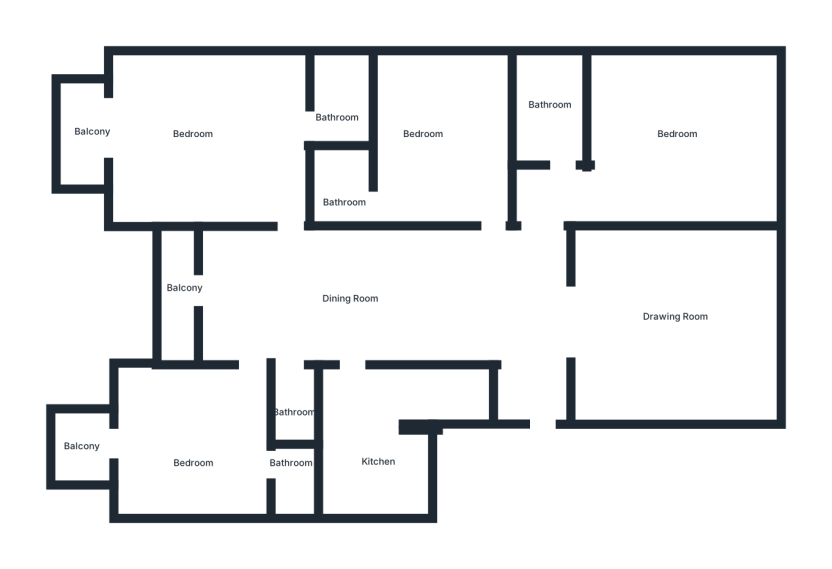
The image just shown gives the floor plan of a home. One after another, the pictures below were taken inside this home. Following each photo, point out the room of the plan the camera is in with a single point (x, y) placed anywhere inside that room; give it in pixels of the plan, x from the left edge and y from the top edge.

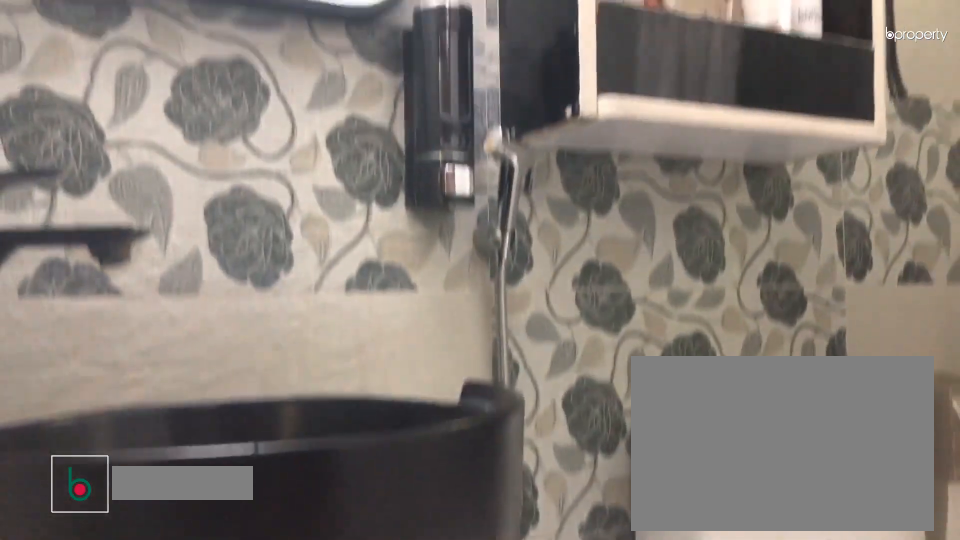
(557, 112)
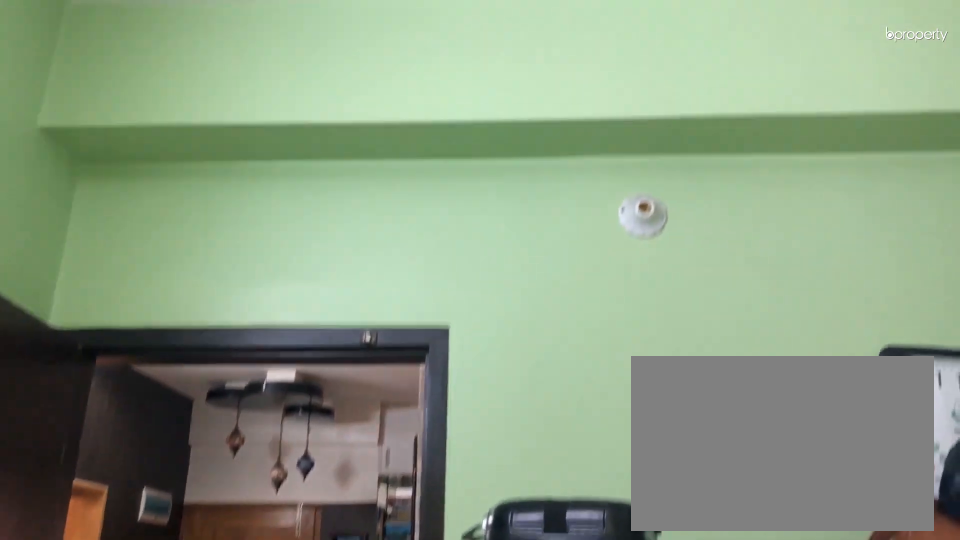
(442, 170)
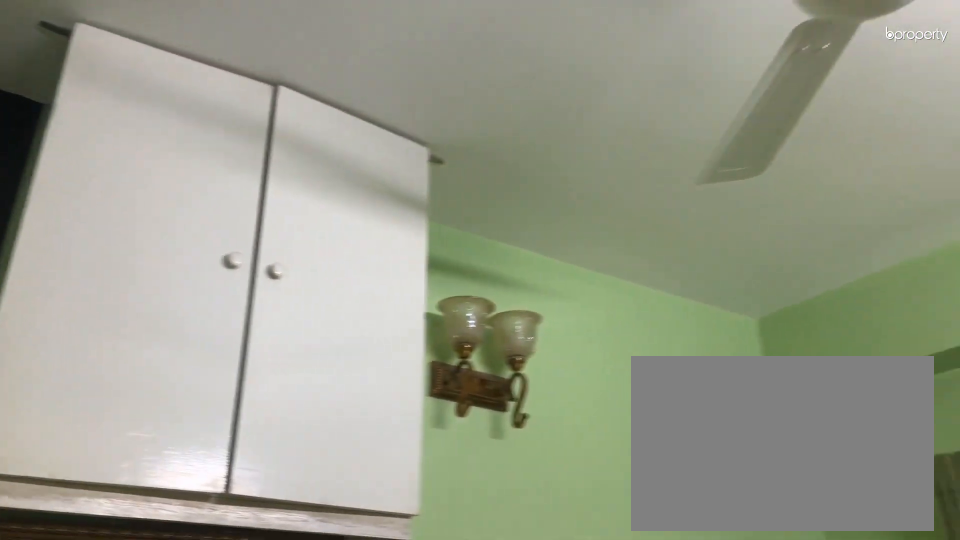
(442, 170)
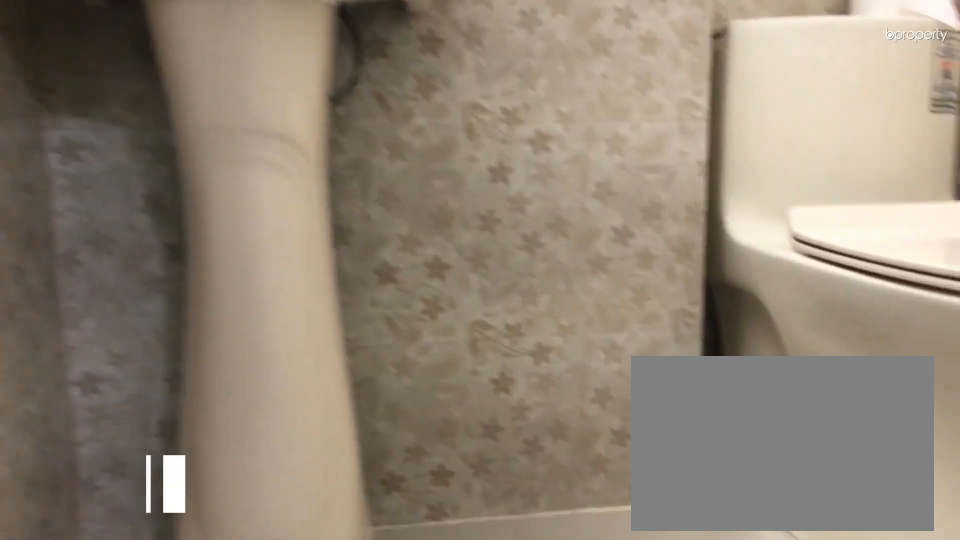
(343, 189)
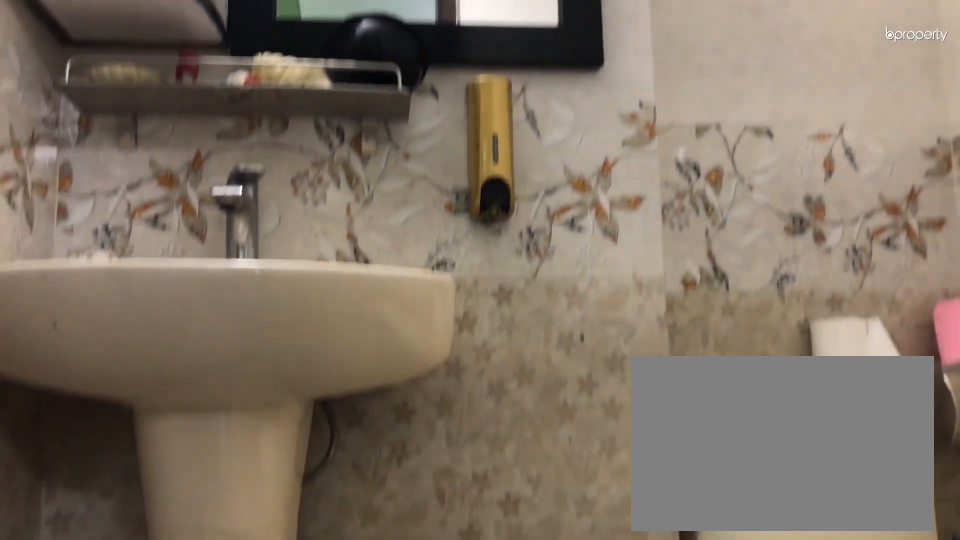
(343, 189)
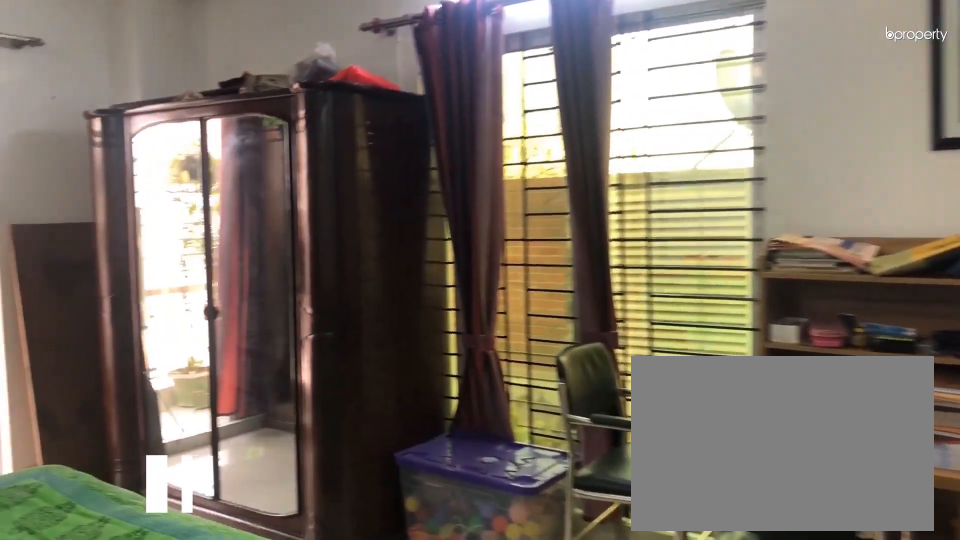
(216, 132)
